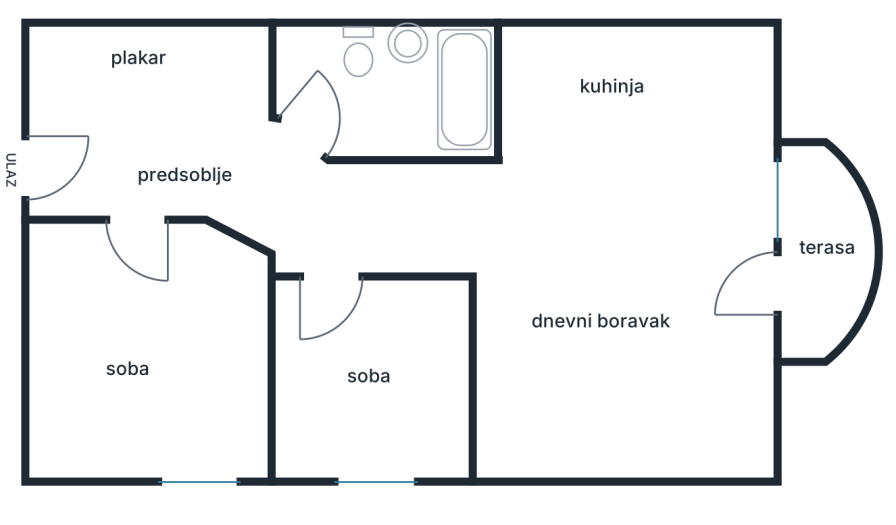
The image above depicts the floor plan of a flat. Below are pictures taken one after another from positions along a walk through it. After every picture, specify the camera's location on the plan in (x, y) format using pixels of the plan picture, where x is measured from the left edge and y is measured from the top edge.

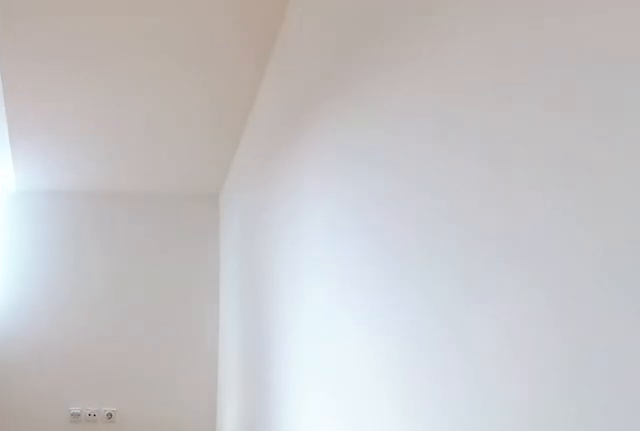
(138, 176)
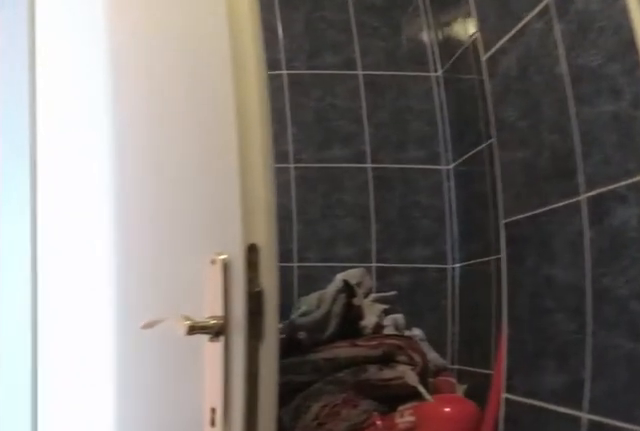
(381, 108)
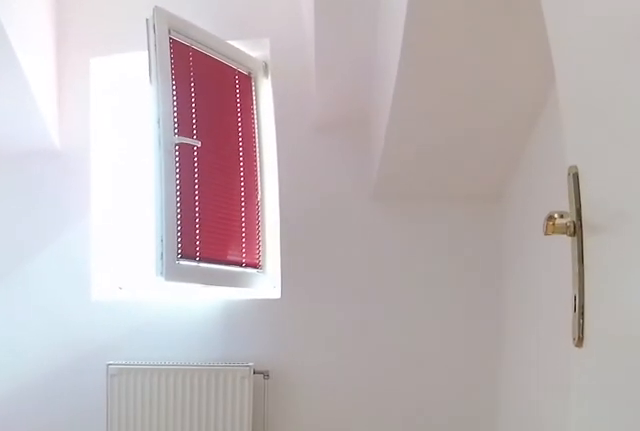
(326, 253)
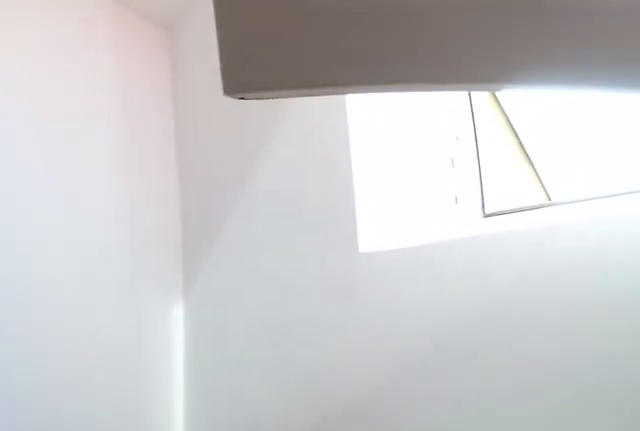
(310, 403)
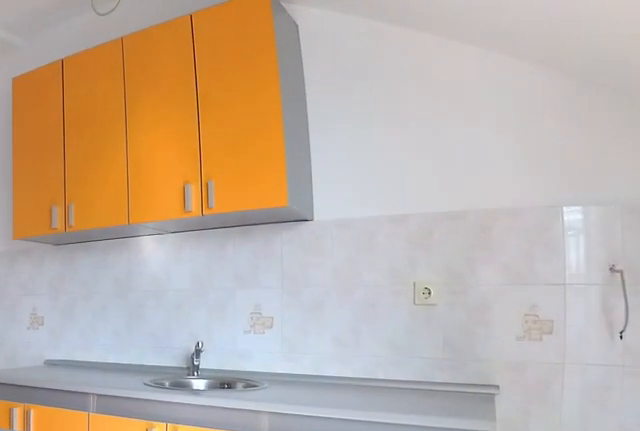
(729, 204)
